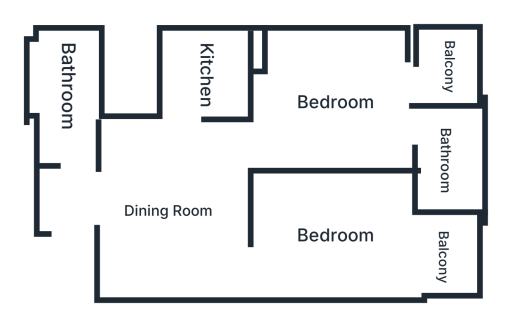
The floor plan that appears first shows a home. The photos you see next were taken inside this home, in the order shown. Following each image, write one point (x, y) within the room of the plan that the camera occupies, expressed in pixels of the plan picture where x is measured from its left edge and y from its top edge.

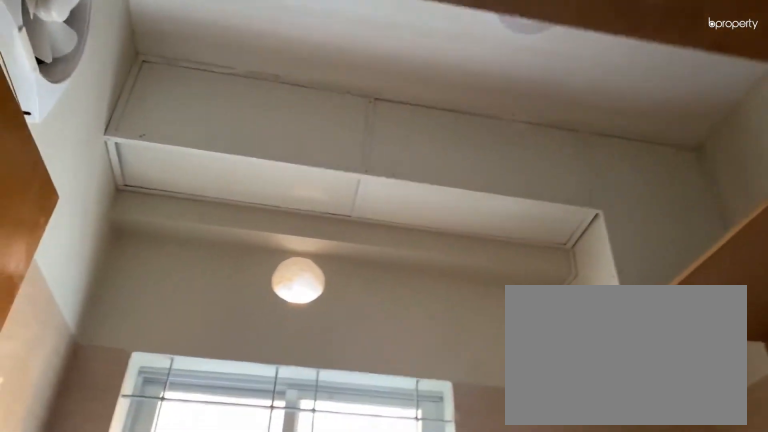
(209, 74)
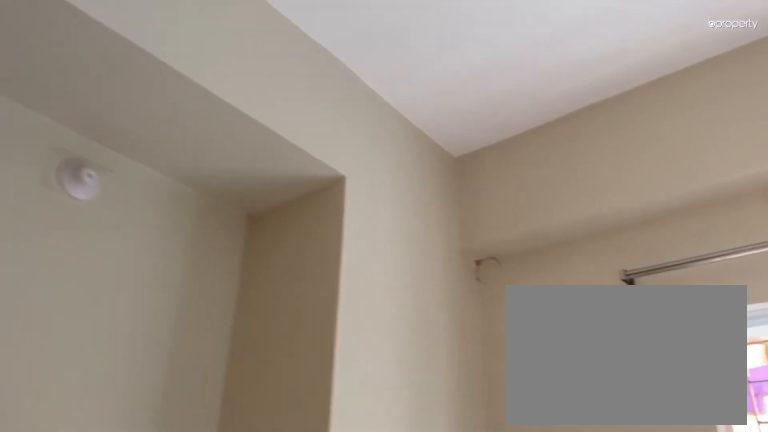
(334, 101)
